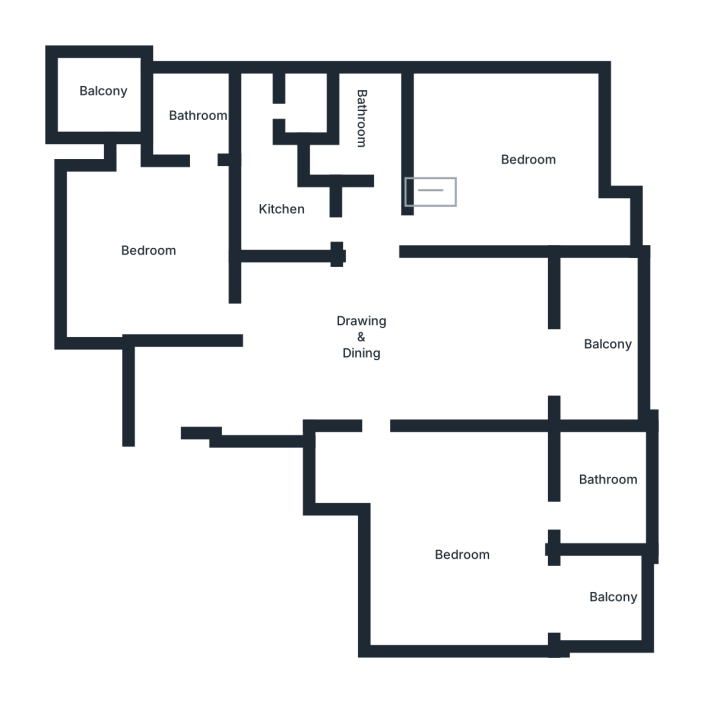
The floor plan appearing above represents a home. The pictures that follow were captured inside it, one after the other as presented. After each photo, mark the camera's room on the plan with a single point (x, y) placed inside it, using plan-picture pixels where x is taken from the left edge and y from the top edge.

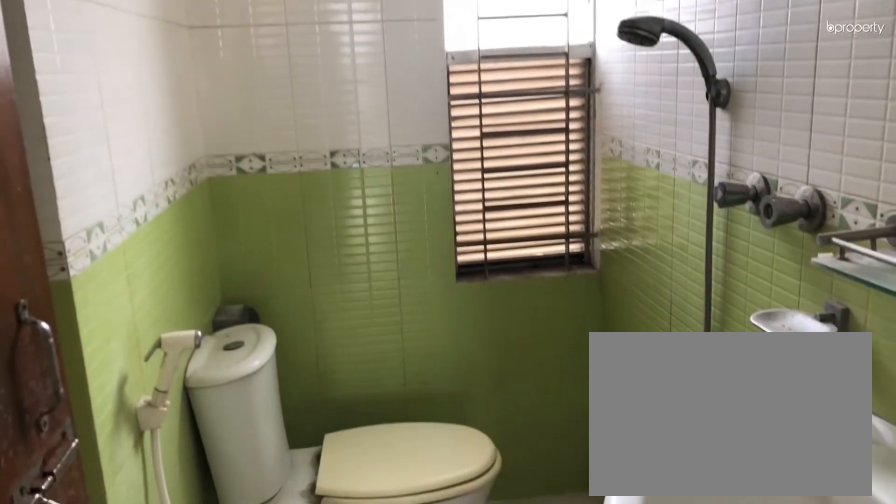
(366, 111)
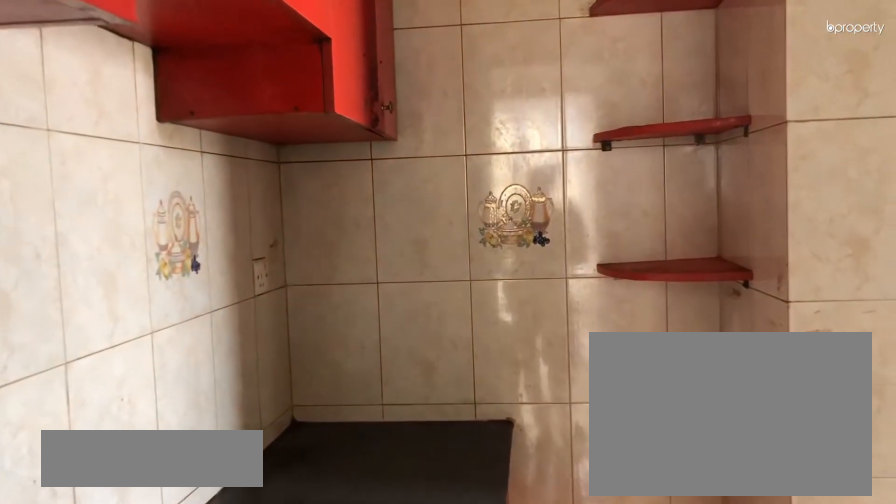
(284, 204)
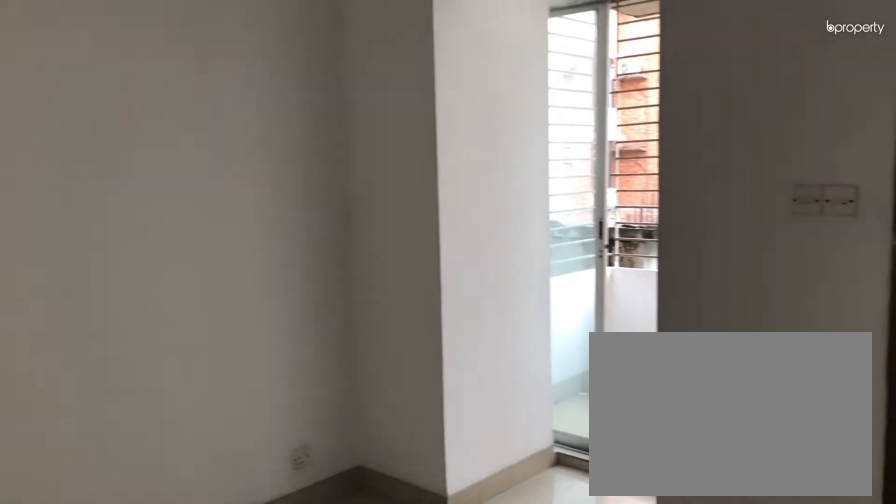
(154, 247)
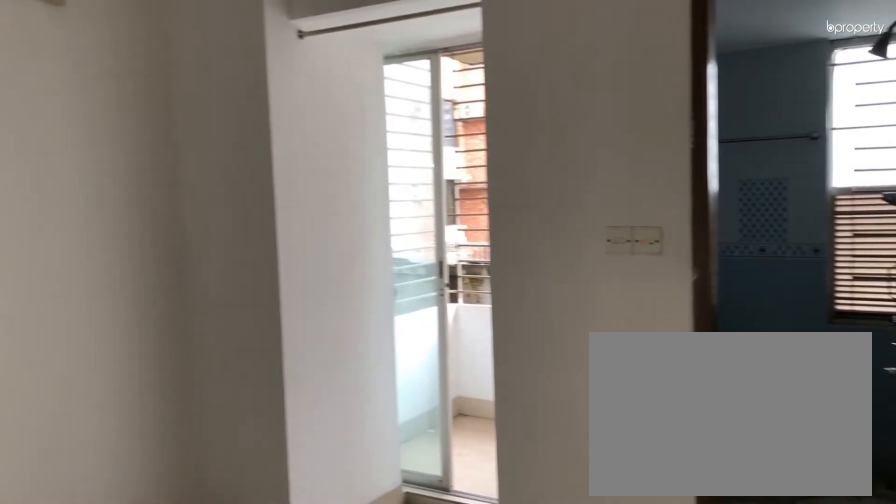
(154, 247)
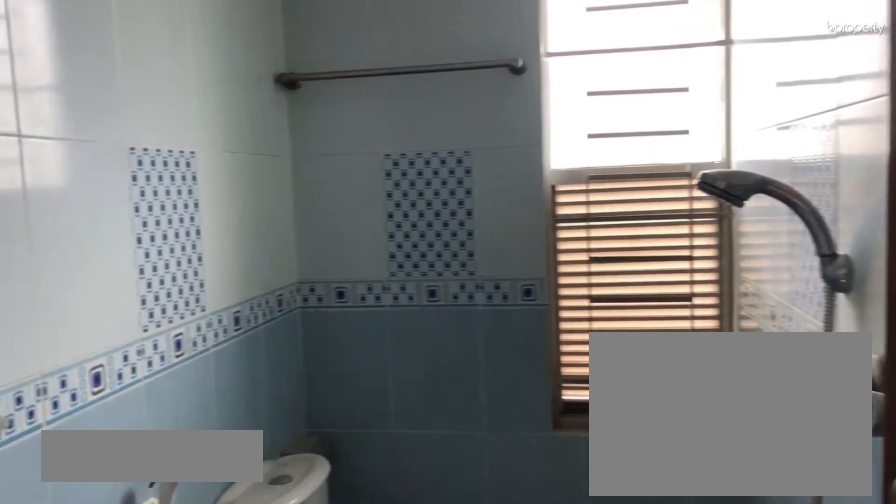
(197, 115)
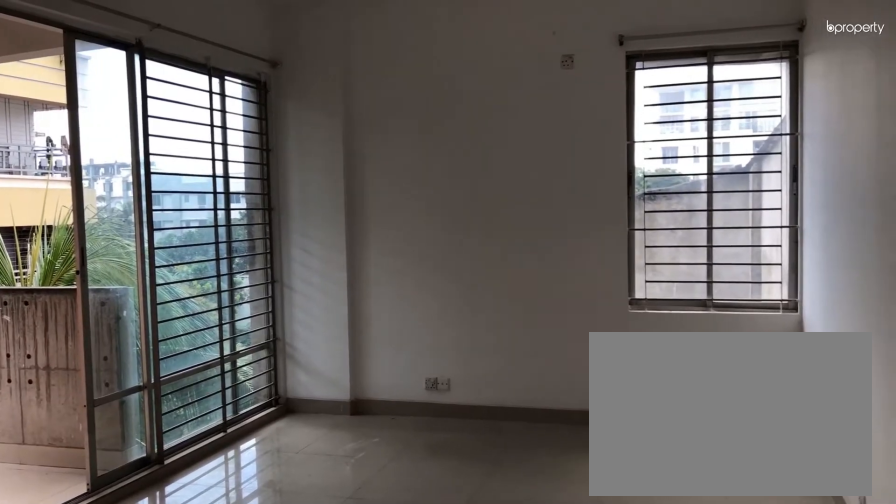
(464, 551)
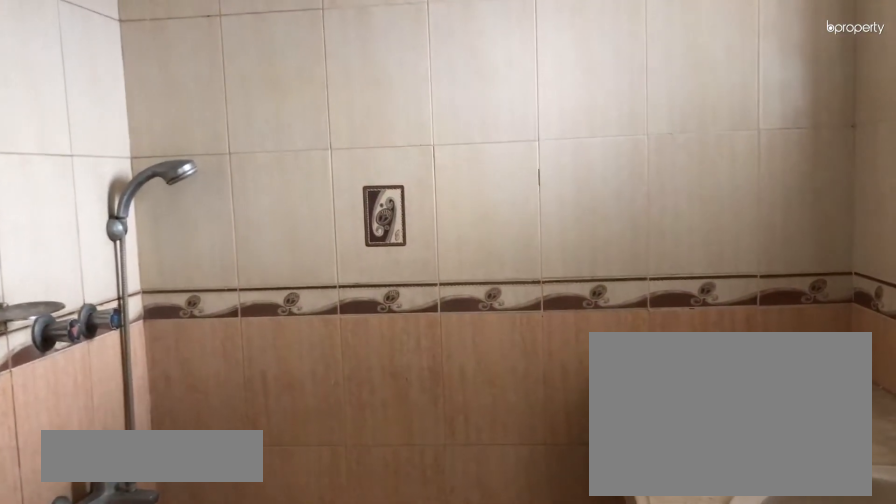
(607, 480)
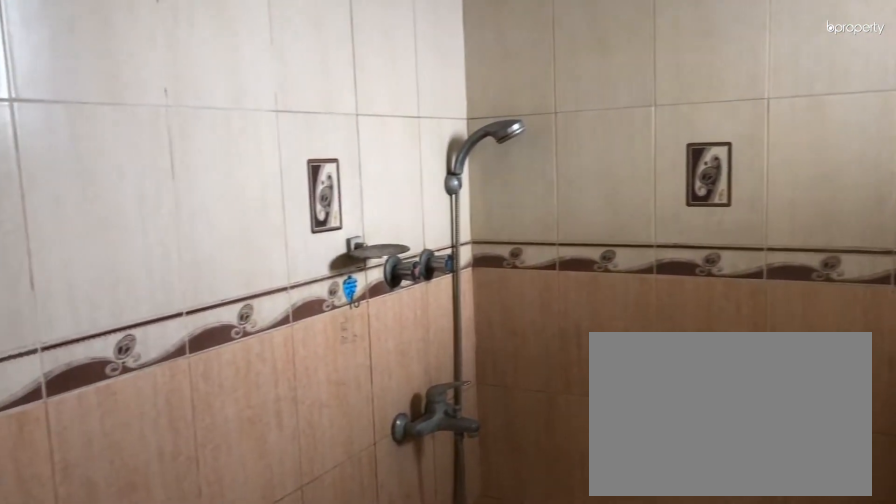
(607, 480)
